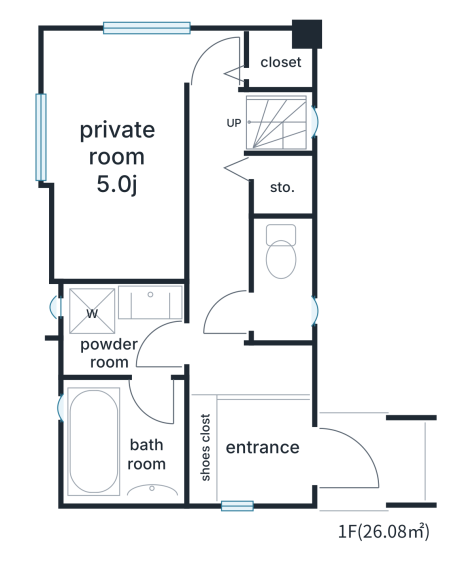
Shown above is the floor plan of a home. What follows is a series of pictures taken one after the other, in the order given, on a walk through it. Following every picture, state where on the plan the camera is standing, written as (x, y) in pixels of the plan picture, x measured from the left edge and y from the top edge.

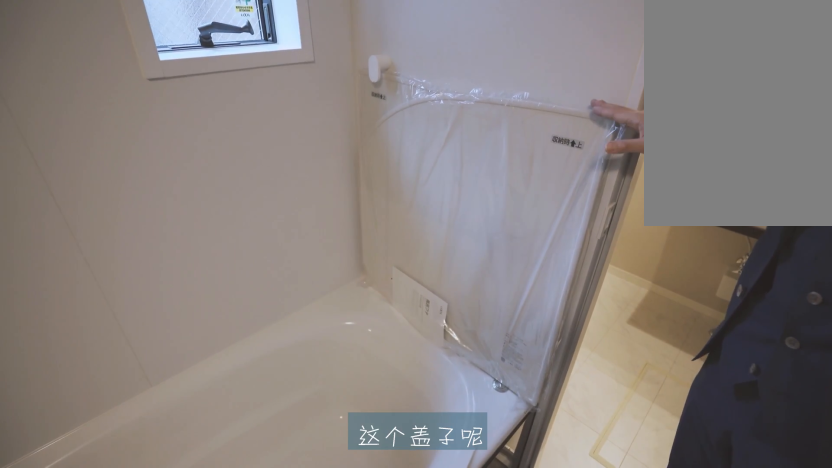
(131, 433)
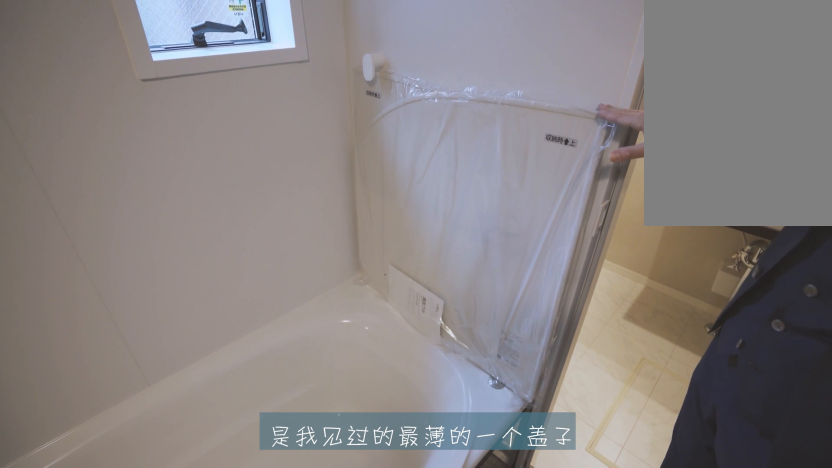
(131, 433)
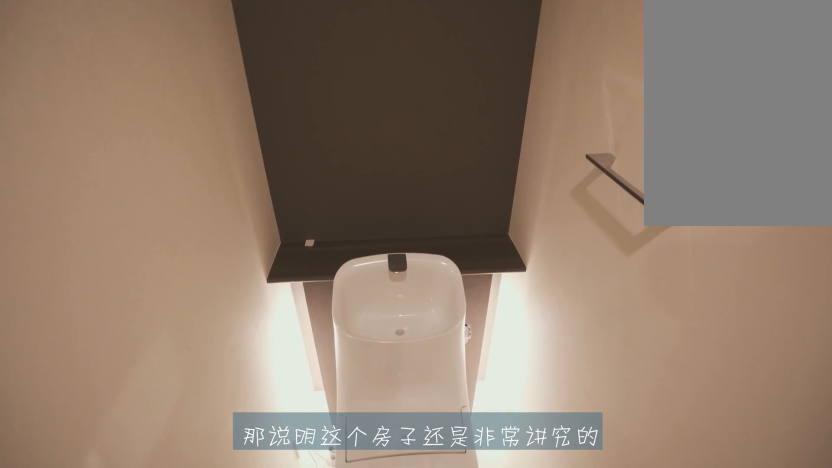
(284, 290)
